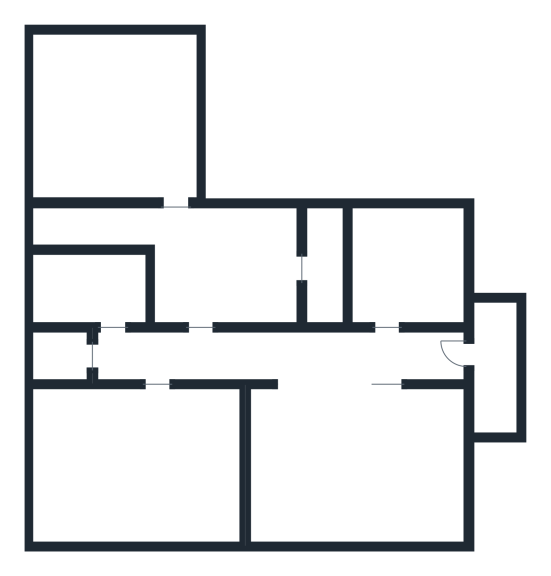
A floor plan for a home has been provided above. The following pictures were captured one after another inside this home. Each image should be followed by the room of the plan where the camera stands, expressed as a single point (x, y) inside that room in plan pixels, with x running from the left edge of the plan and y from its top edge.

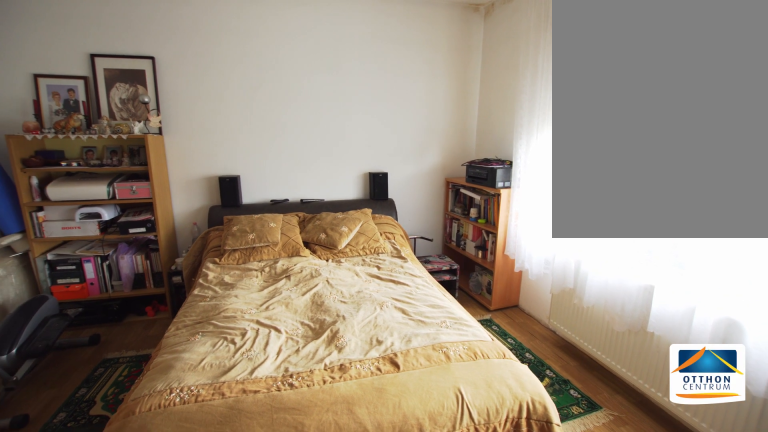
(361, 461)
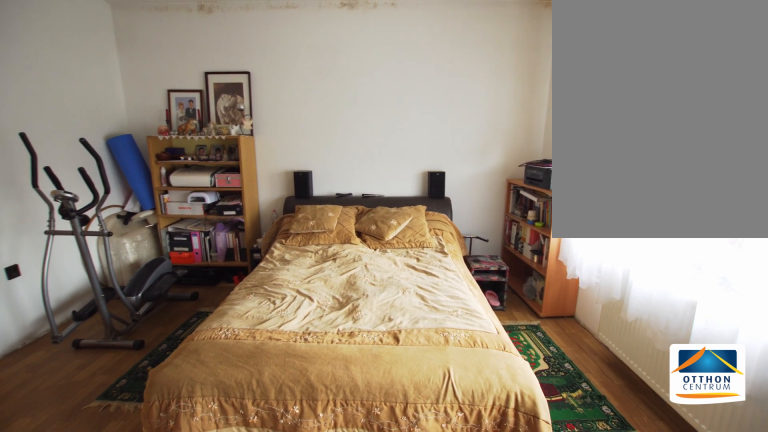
(361, 461)
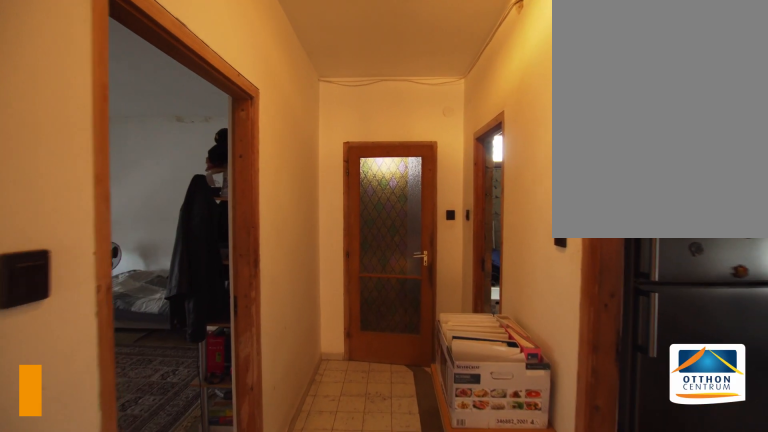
(411, 359)
